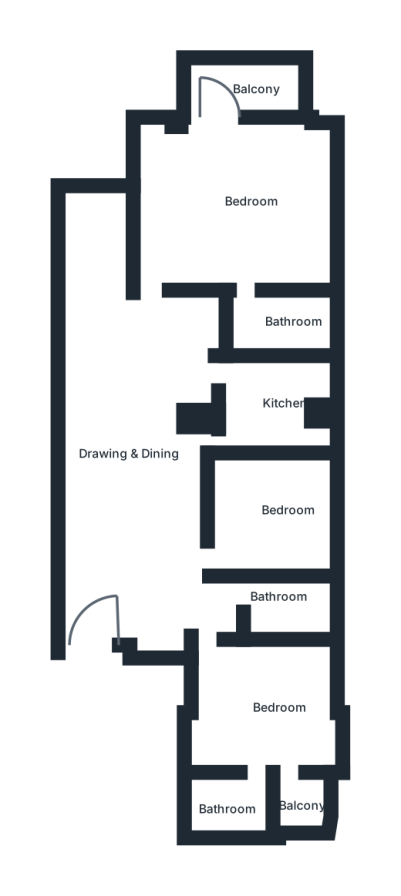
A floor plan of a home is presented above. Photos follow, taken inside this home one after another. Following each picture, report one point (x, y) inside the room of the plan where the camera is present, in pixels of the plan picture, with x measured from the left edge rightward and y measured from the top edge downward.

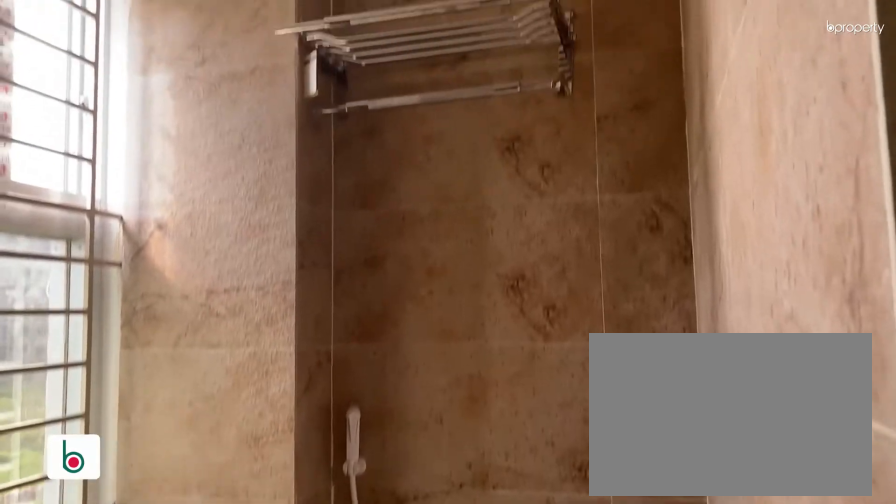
(238, 813)
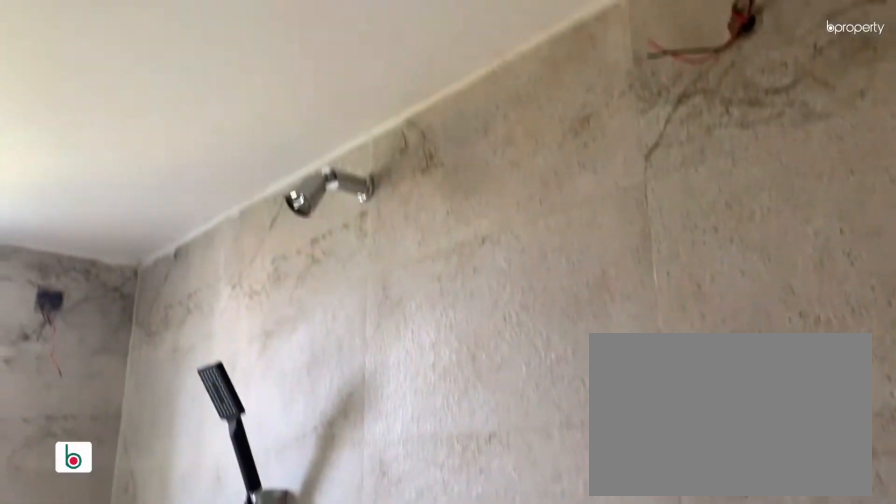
(275, 601)
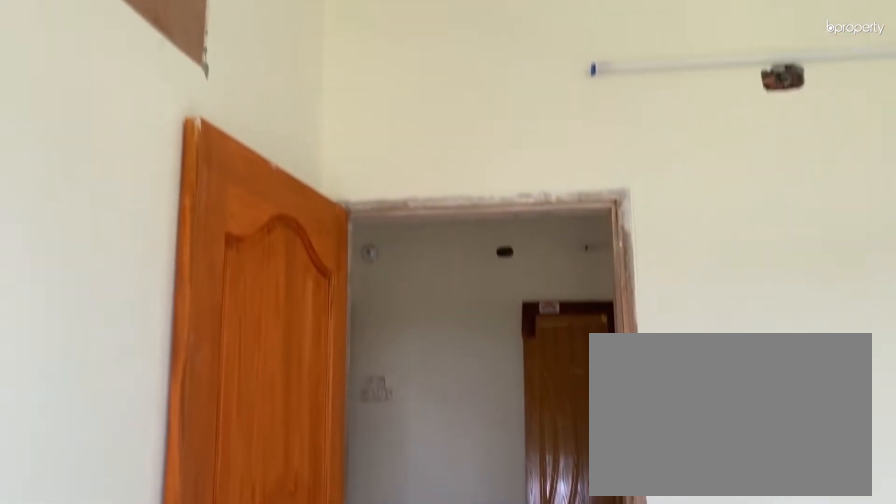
(260, 508)
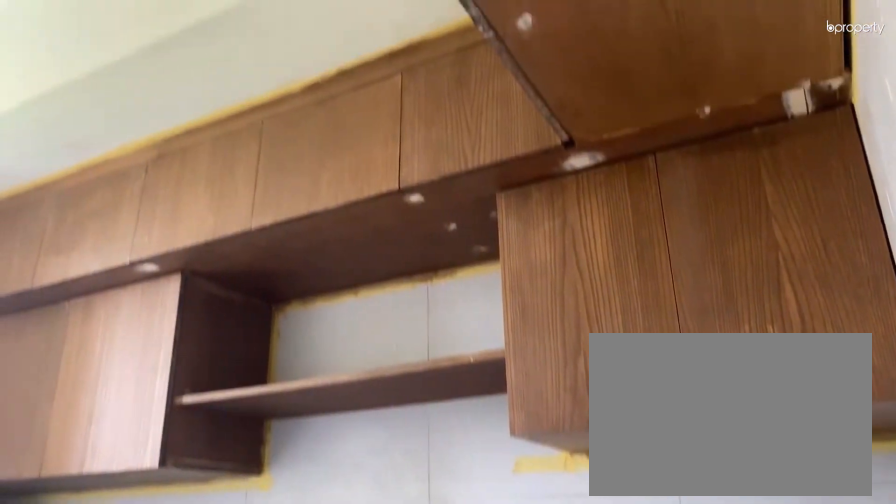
(269, 395)
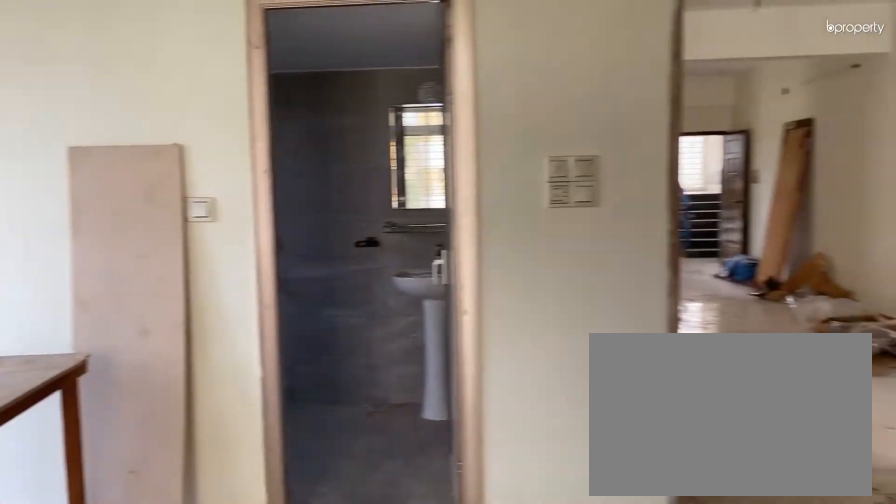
(246, 194)
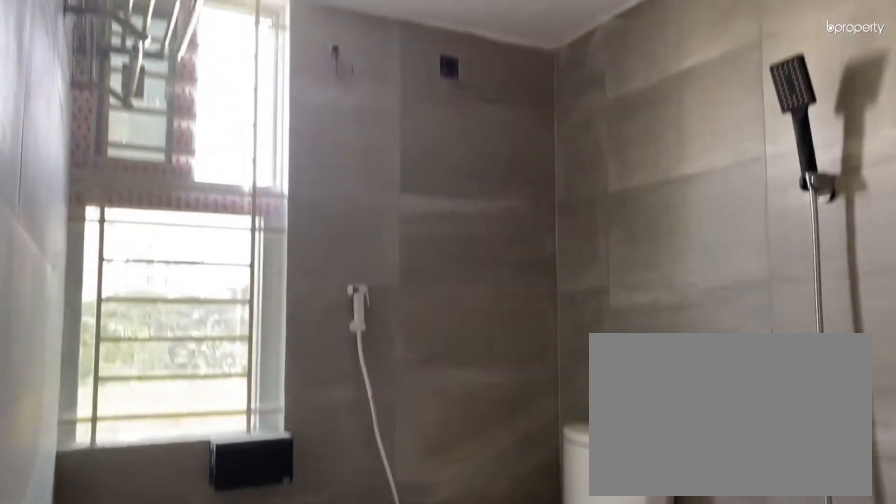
(263, 319)
